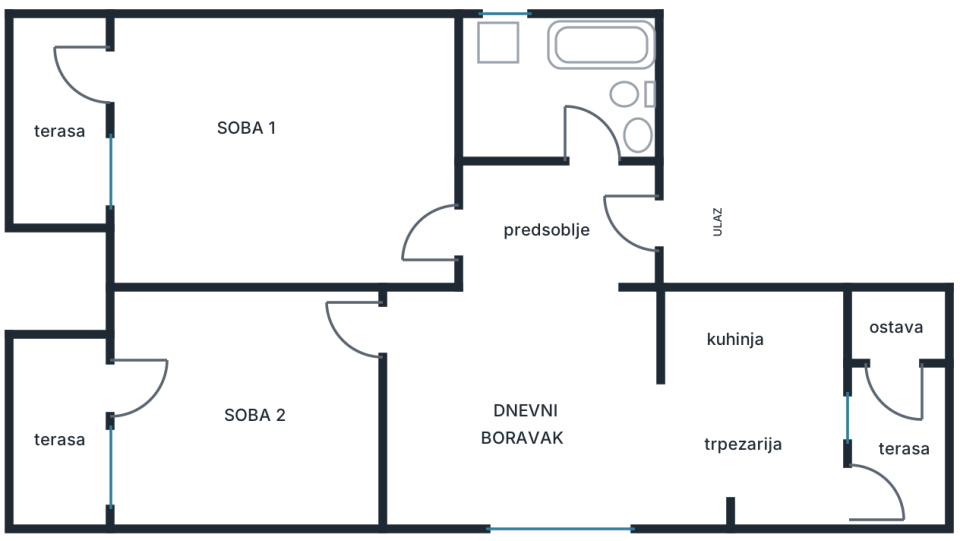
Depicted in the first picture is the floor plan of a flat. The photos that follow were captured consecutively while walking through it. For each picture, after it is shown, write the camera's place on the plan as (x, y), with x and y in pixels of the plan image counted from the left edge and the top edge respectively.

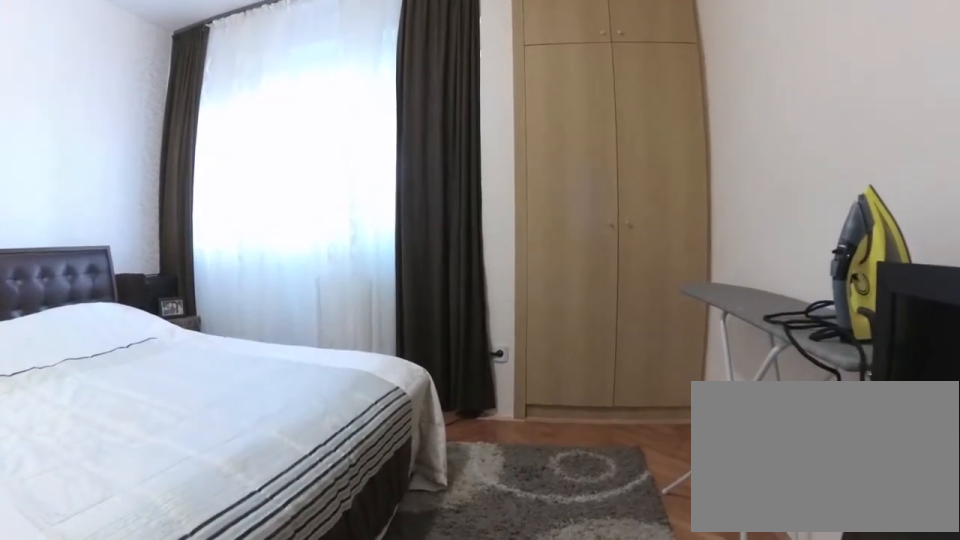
(316, 353)
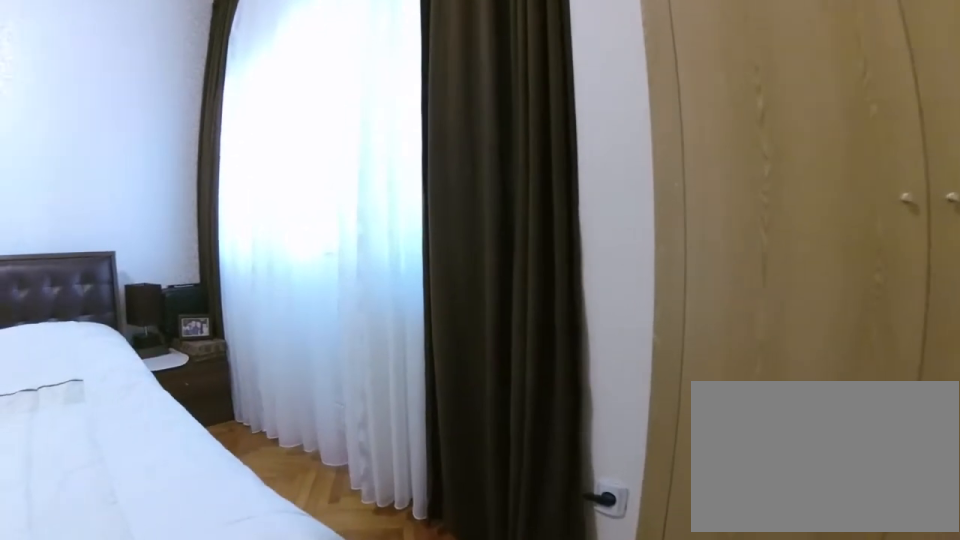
(200, 346)
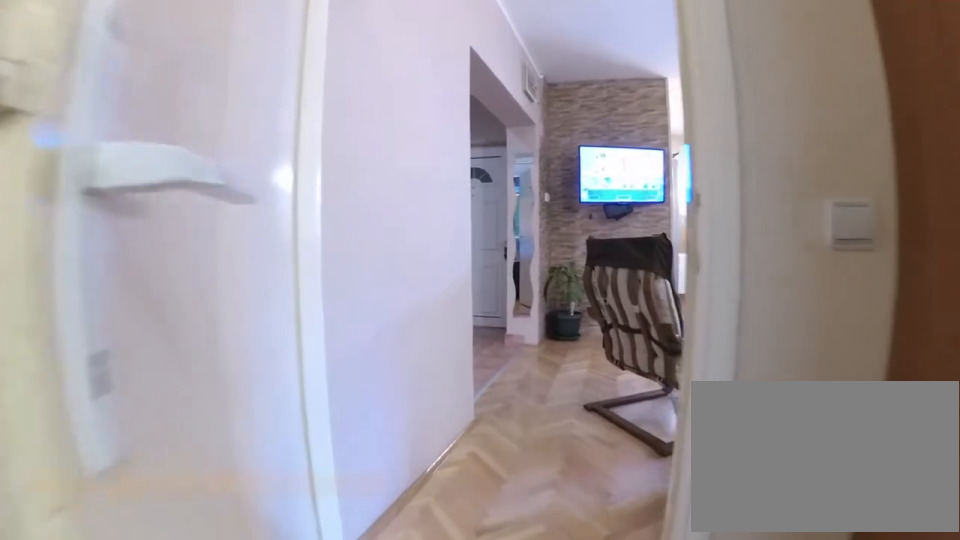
(298, 345)
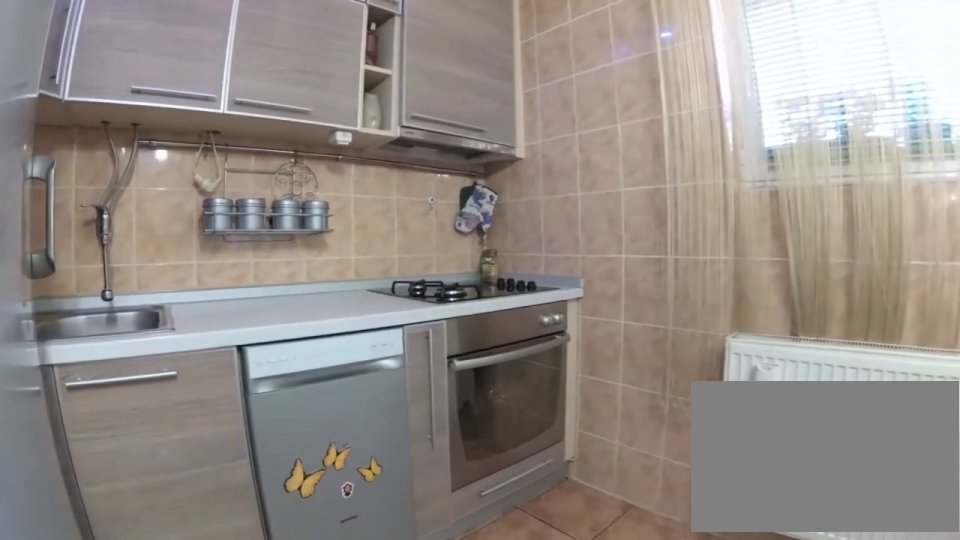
(677, 463)
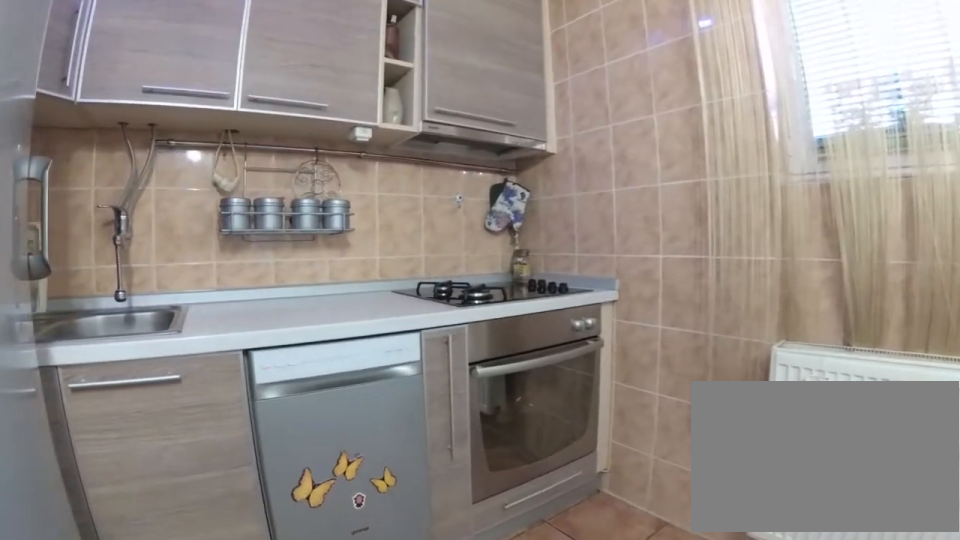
(687, 466)
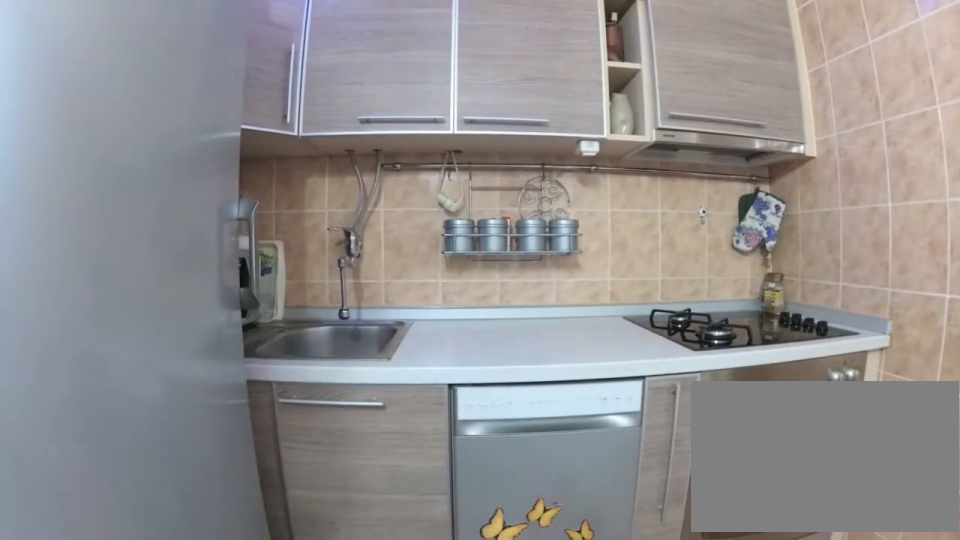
(745, 450)
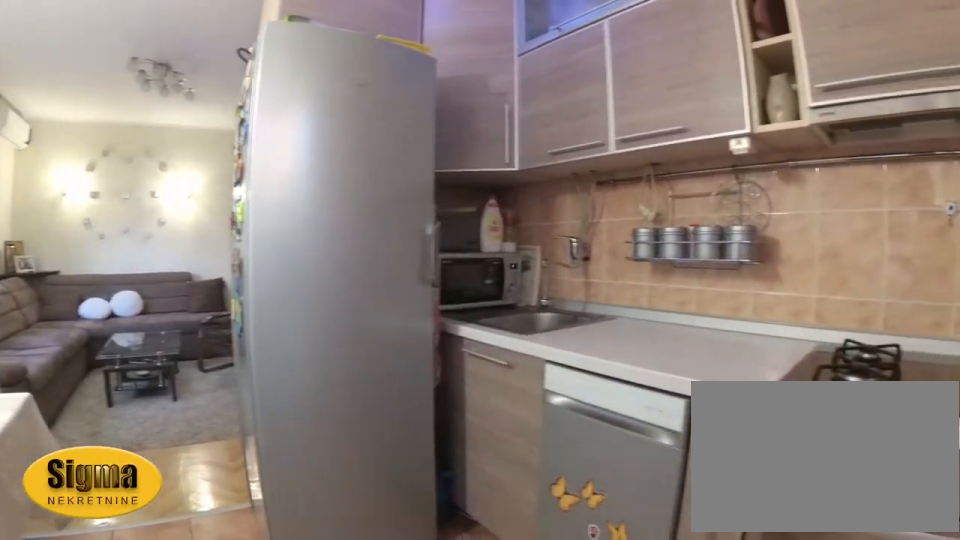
(818, 432)
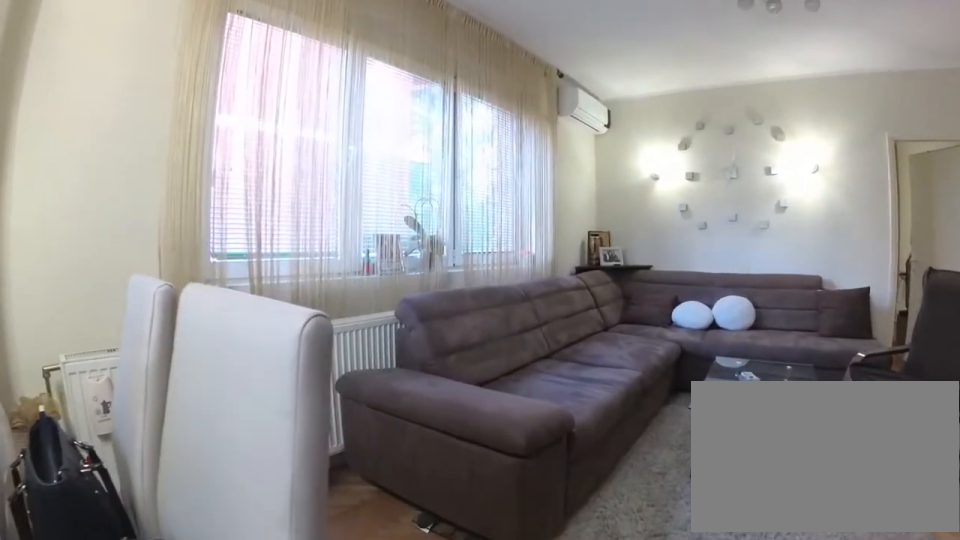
(718, 419)
